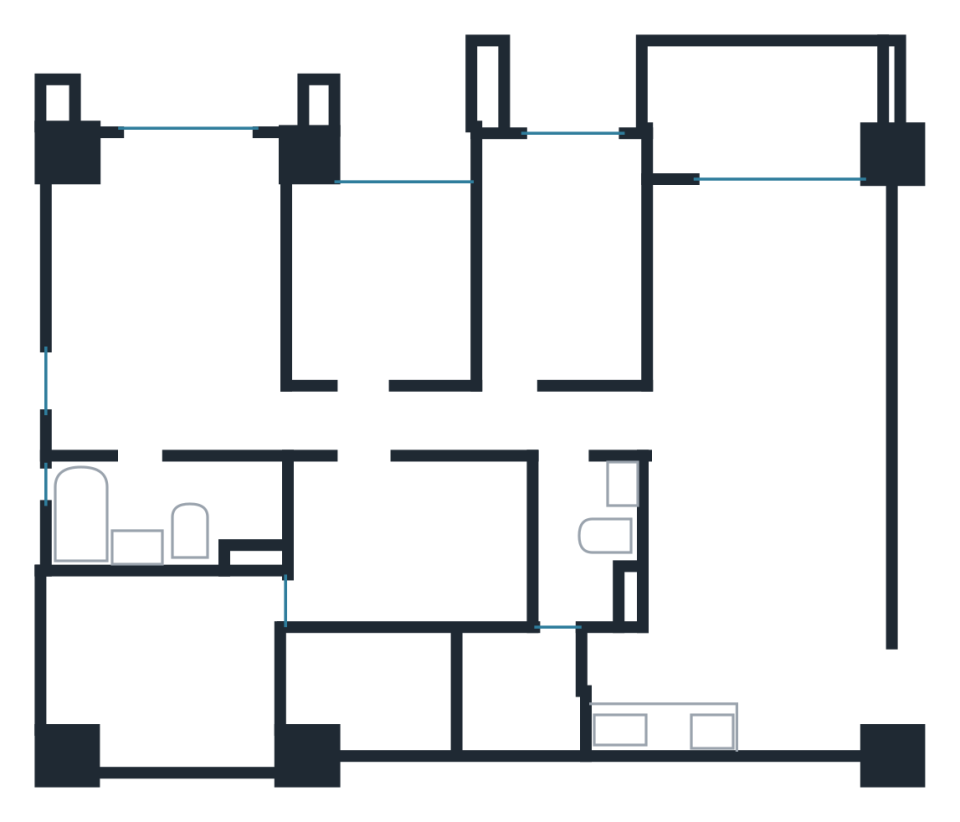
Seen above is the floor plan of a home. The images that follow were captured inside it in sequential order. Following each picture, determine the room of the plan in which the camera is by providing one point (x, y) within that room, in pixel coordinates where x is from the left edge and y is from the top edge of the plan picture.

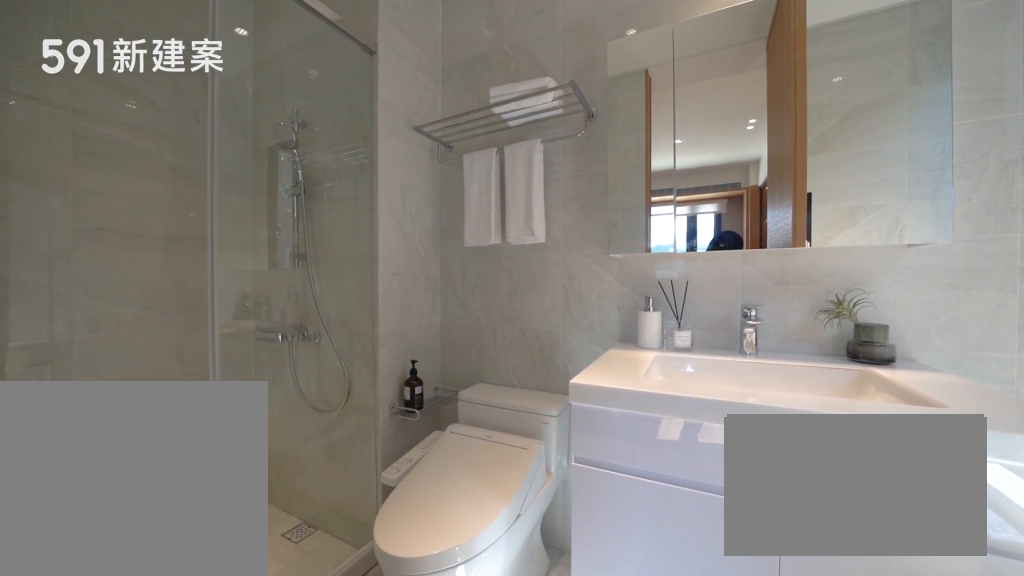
(163, 513)
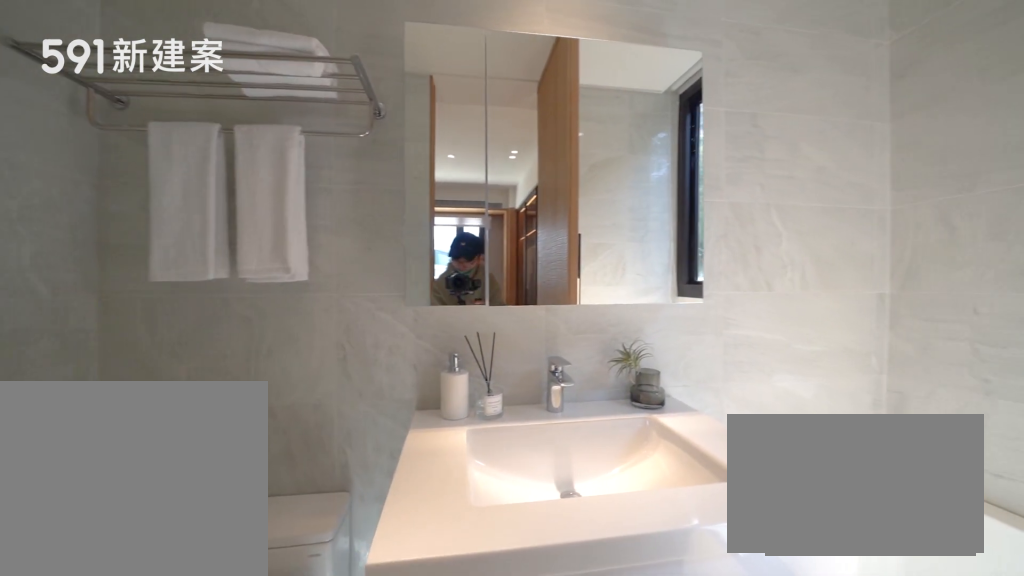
(163, 513)
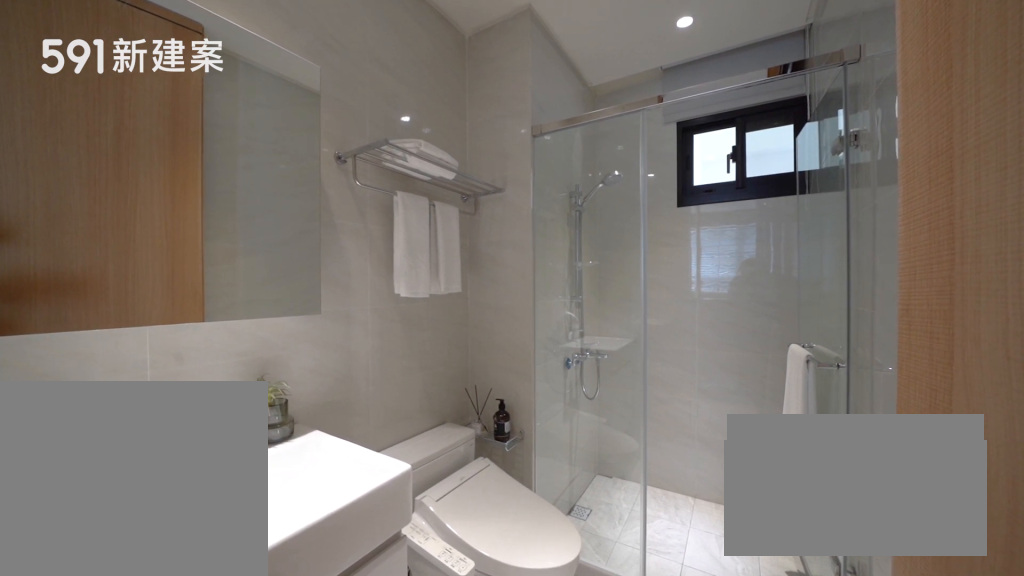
(585, 545)
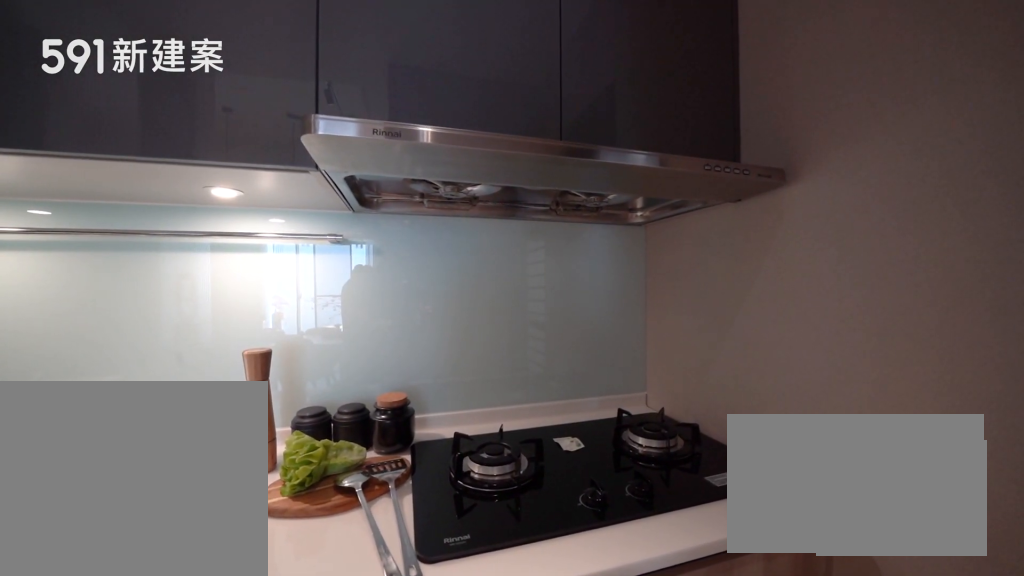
(689, 693)
